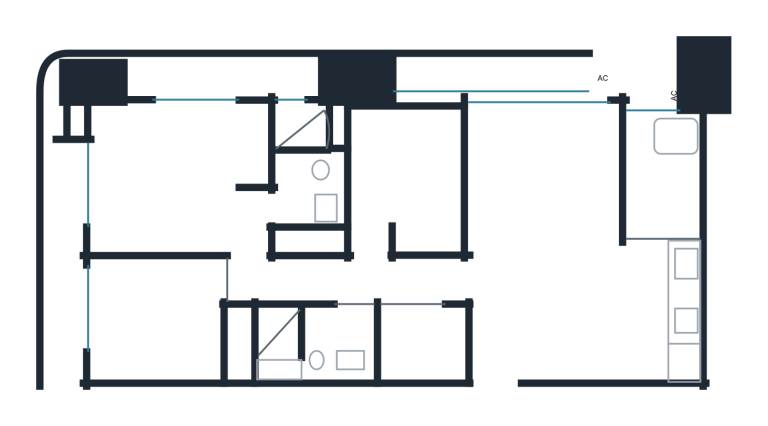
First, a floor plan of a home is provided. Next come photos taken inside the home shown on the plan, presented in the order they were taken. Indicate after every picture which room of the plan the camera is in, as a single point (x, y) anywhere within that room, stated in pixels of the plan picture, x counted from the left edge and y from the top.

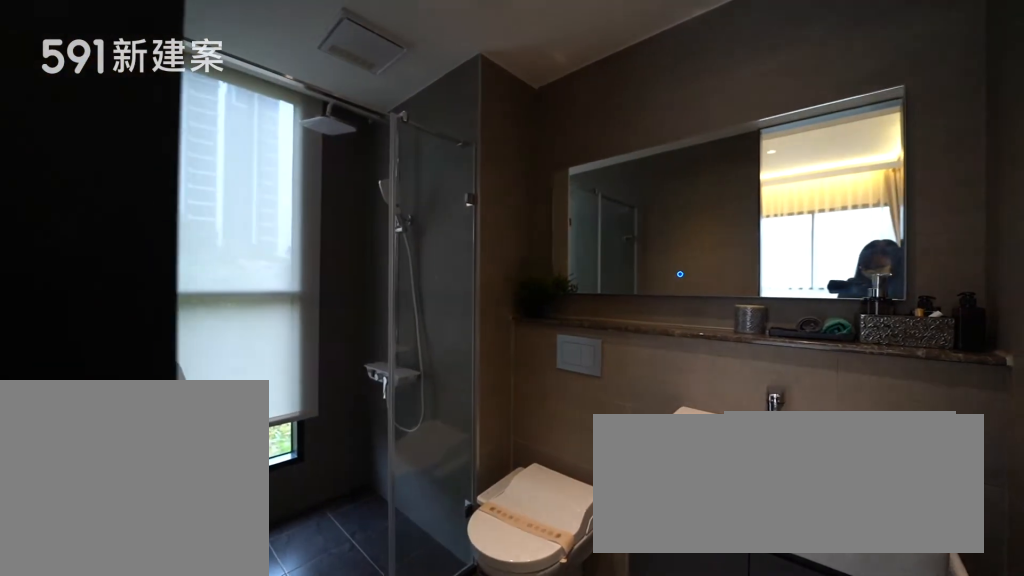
(315, 158)
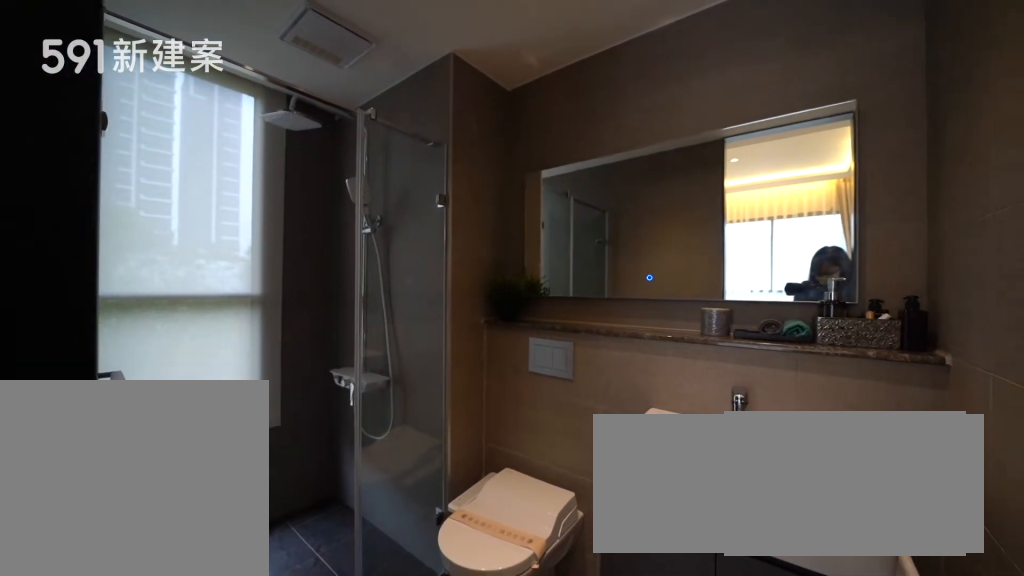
(315, 158)
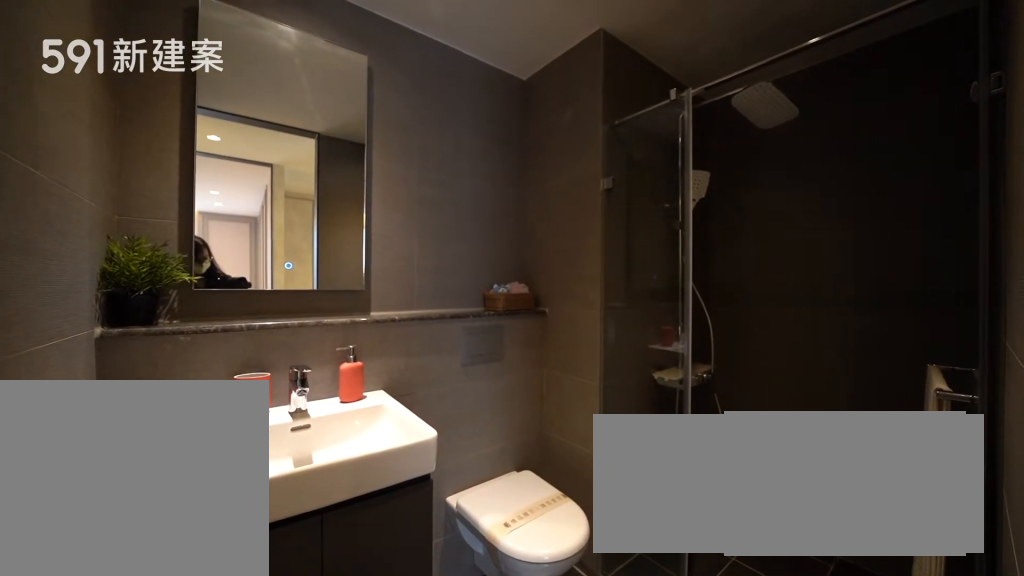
(309, 344)
